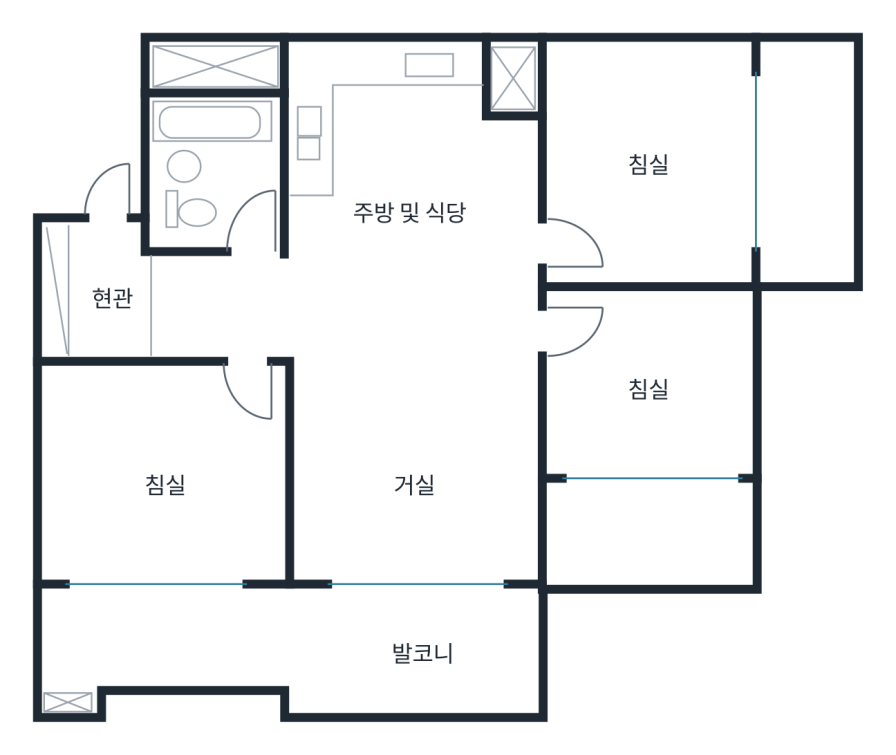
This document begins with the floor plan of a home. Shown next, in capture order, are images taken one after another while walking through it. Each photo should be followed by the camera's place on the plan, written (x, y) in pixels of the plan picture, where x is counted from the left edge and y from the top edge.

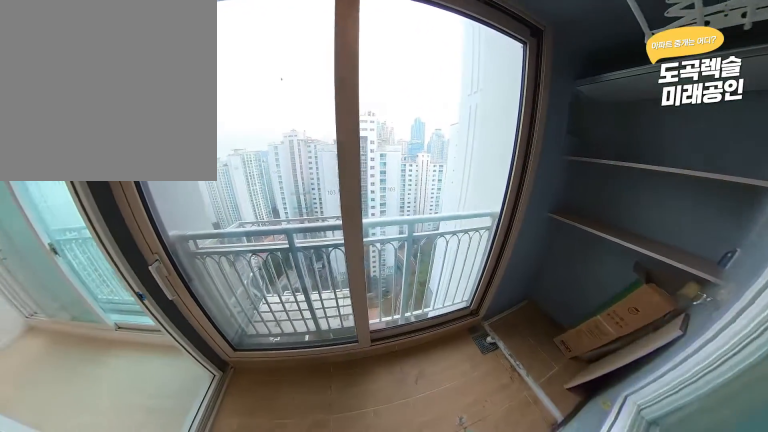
(202, 608)
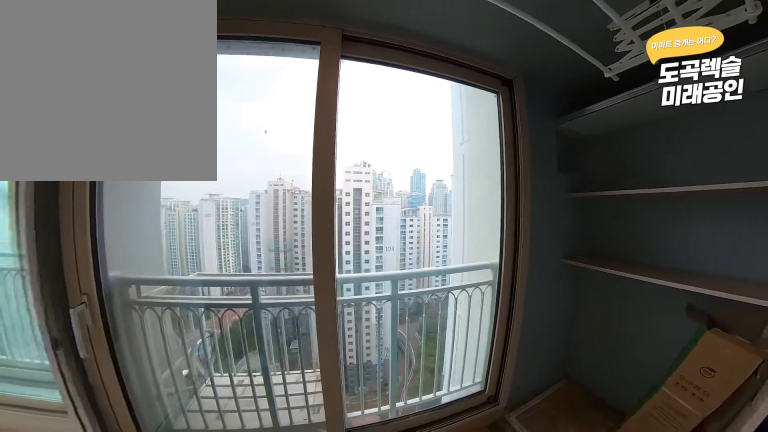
(202, 608)
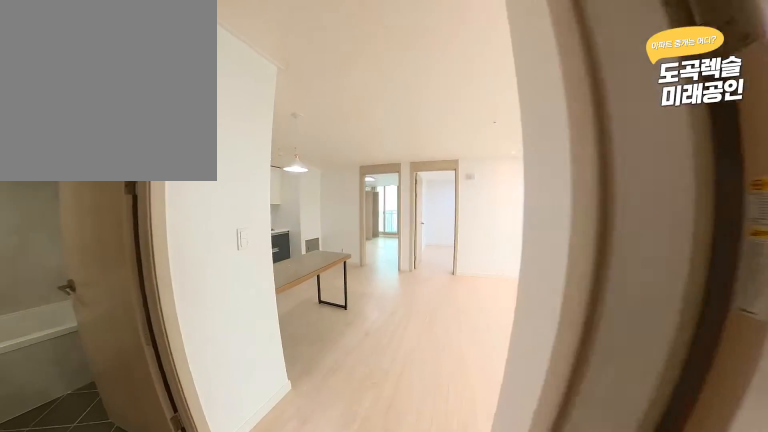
(247, 326)
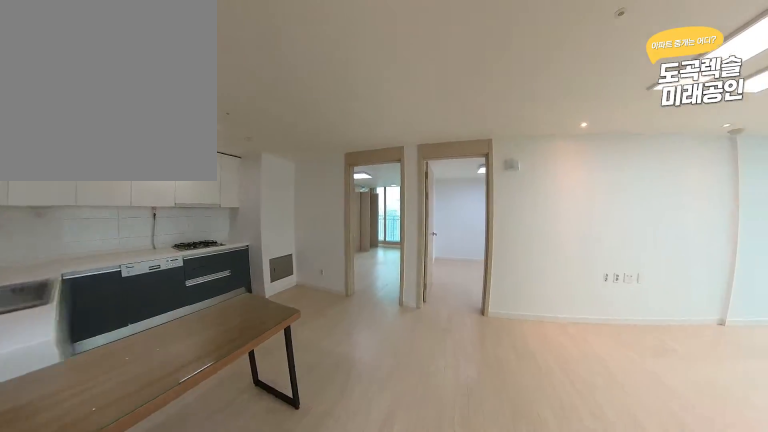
(326, 305)
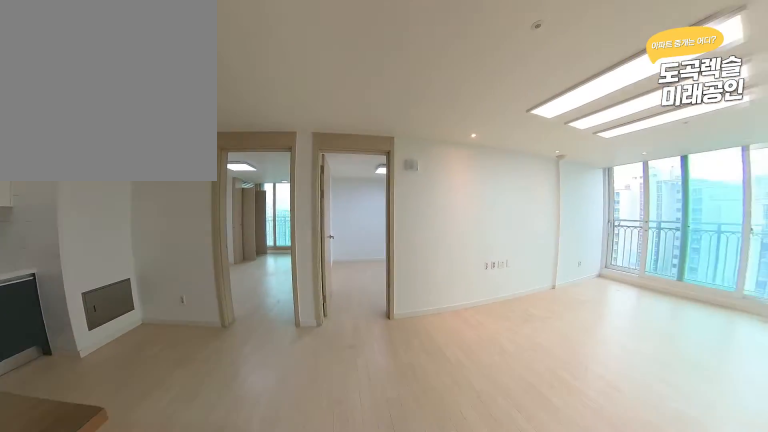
(348, 312)
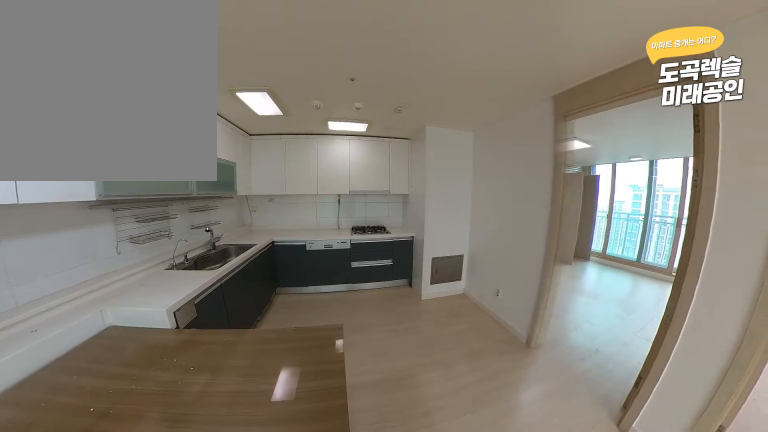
(389, 322)
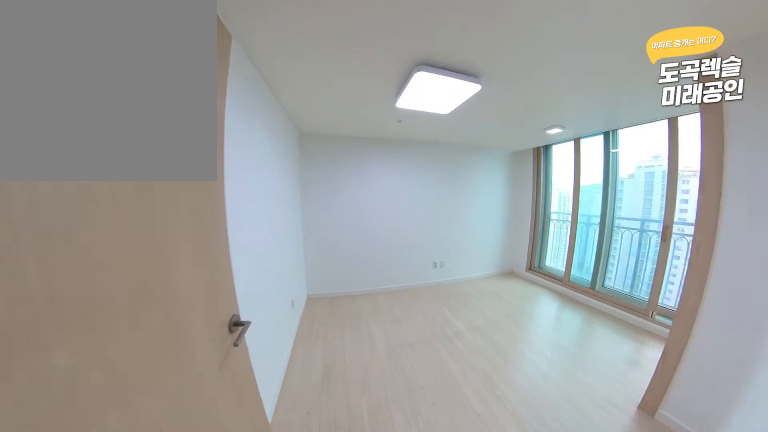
(451, 334)
